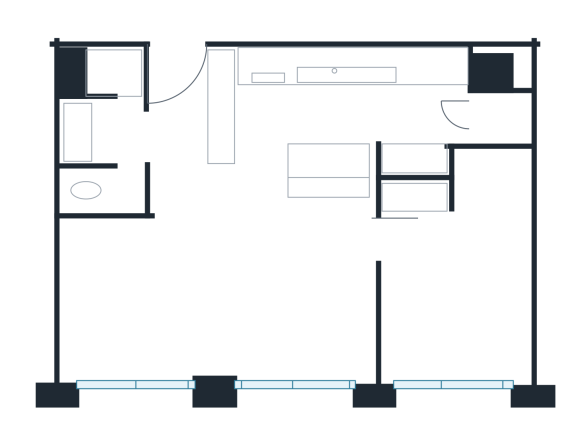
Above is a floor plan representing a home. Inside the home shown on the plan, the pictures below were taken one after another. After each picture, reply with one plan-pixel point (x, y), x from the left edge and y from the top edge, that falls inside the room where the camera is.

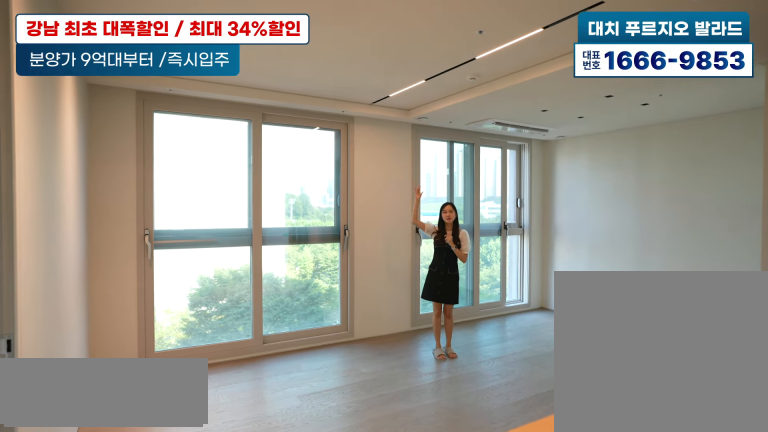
(195, 277)
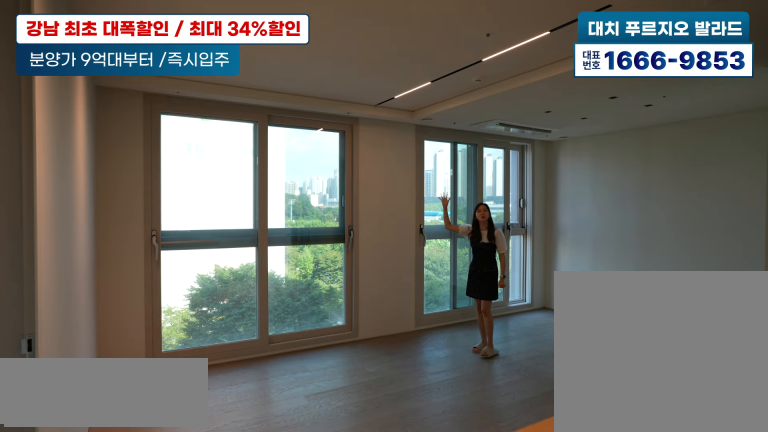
(194, 276)
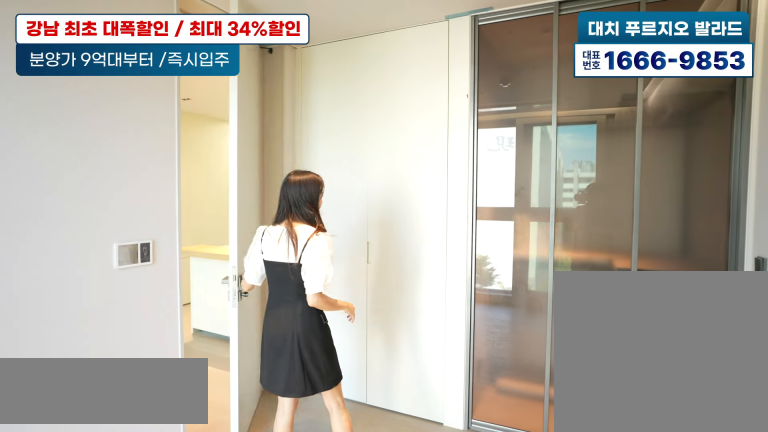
(449, 290)
